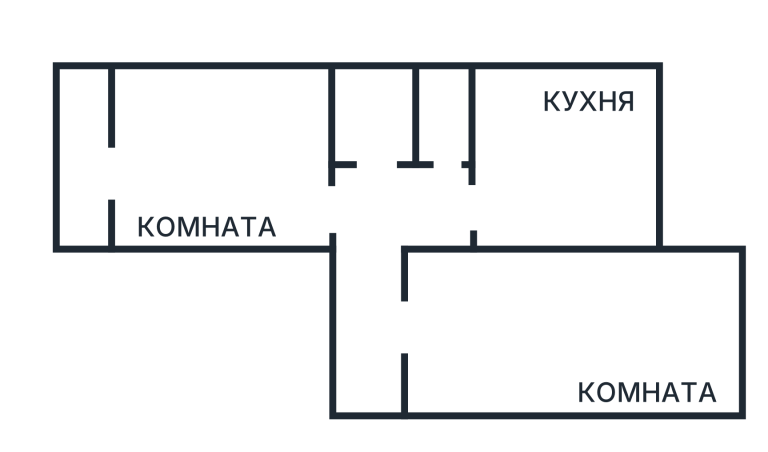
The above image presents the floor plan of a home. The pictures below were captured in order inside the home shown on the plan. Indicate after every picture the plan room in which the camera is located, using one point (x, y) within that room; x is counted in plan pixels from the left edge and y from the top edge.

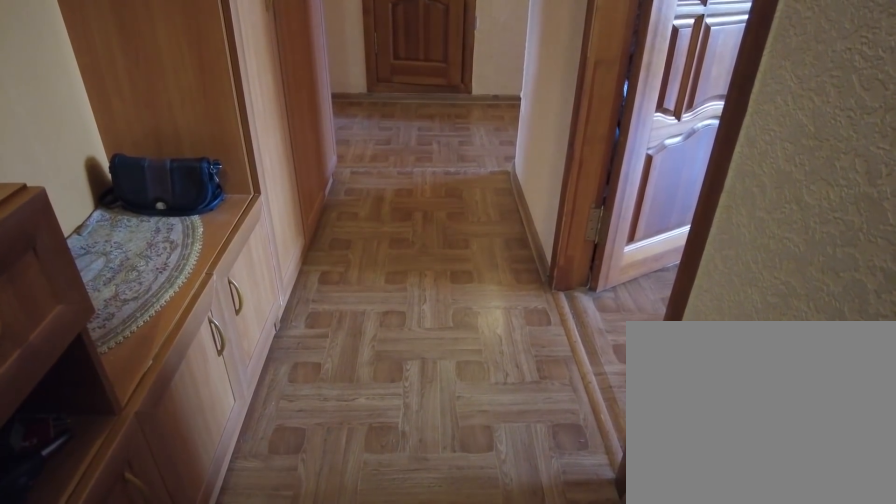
(378, 381)
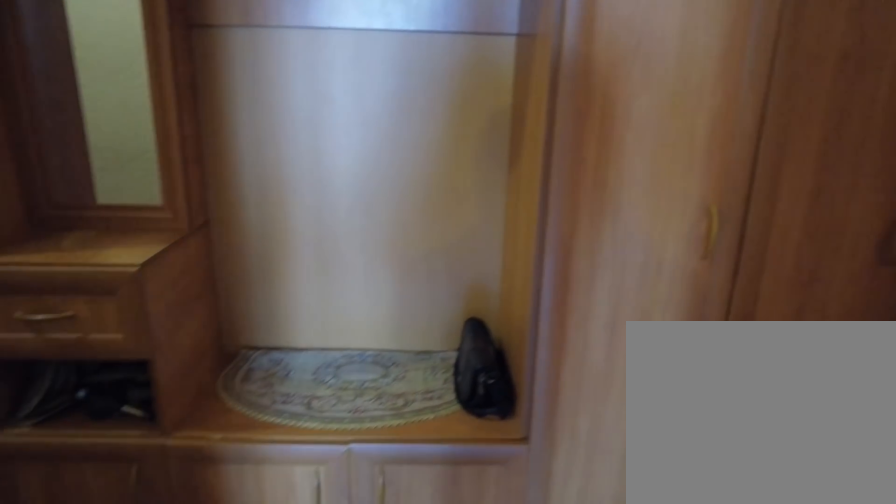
(378, 381)
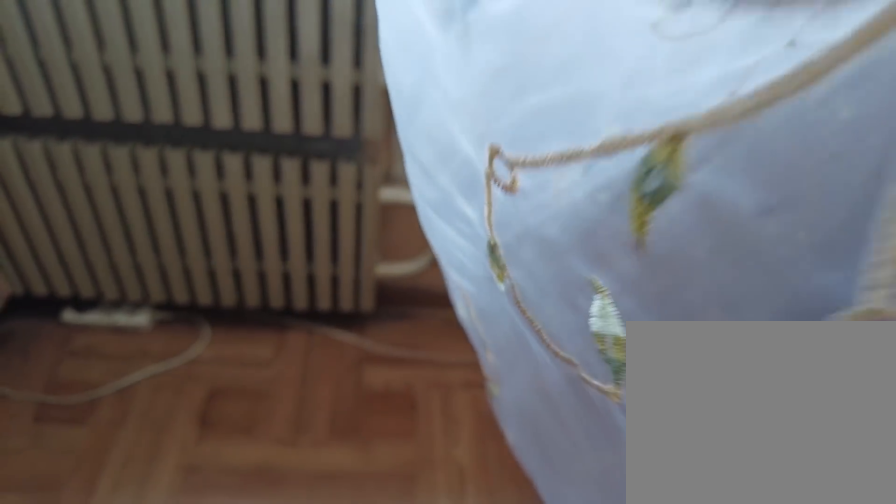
(502, 361)
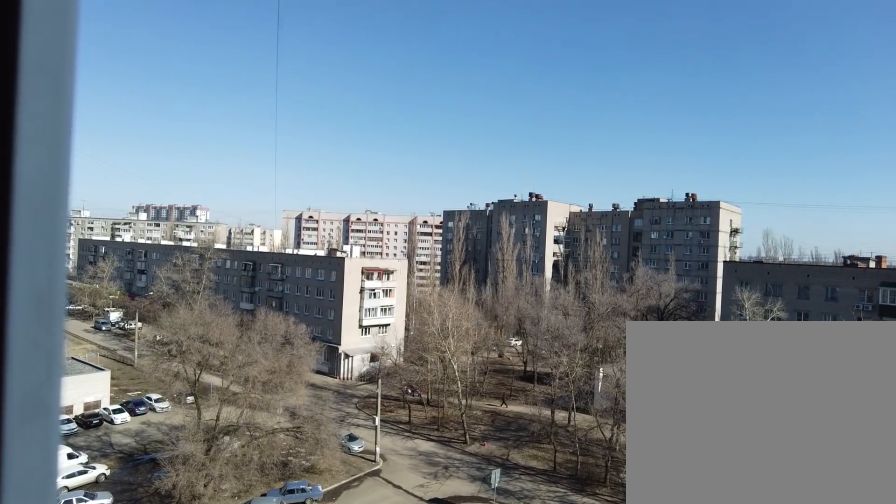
(502, 361)
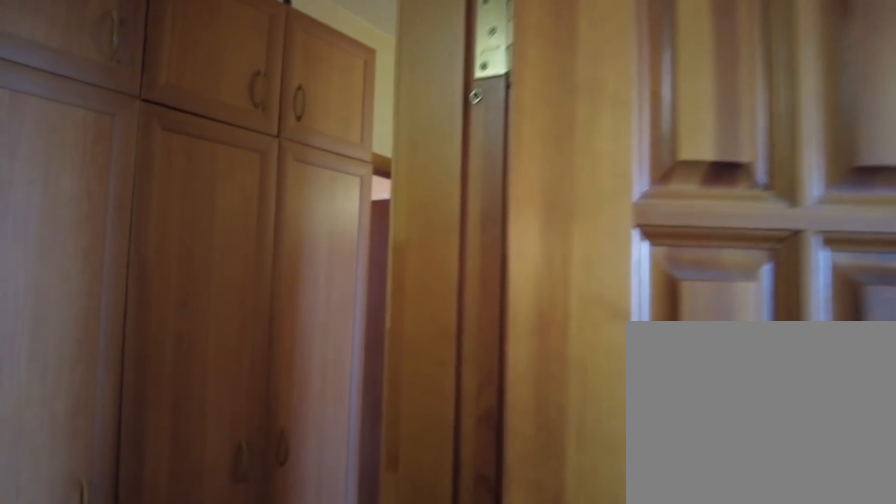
(410, 341)
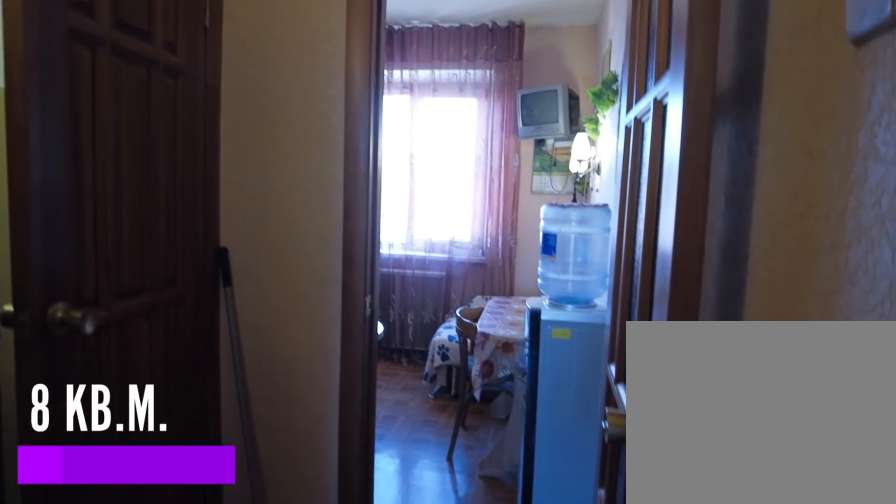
(377, 271)
